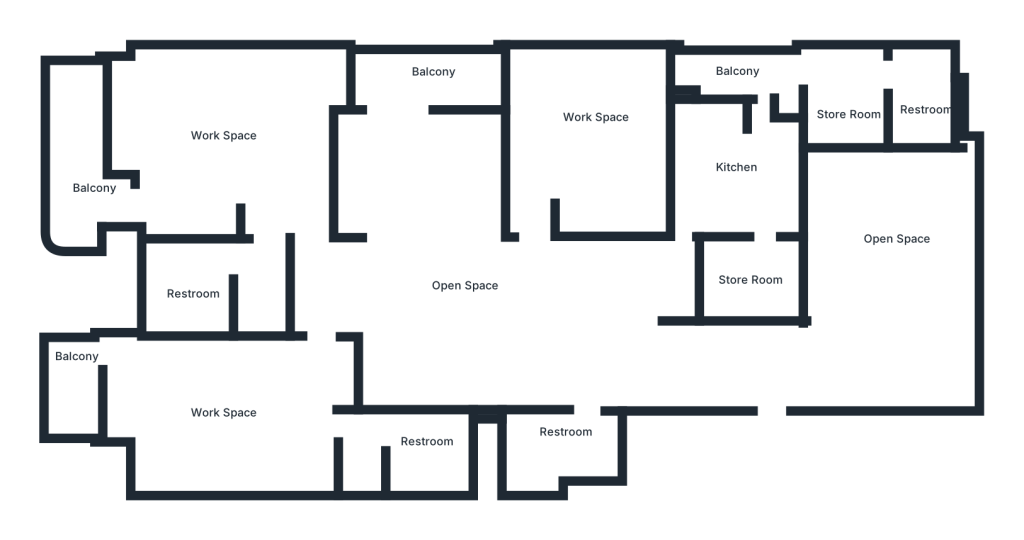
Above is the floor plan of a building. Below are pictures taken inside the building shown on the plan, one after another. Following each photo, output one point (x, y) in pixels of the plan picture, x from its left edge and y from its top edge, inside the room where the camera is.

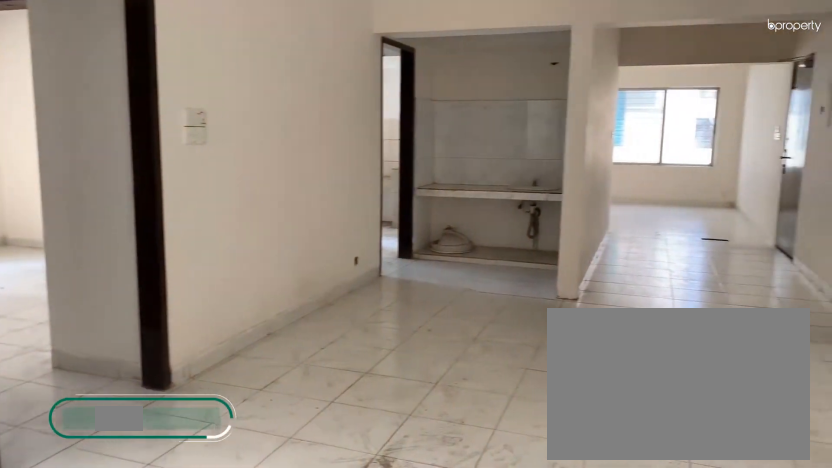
(480, 313)
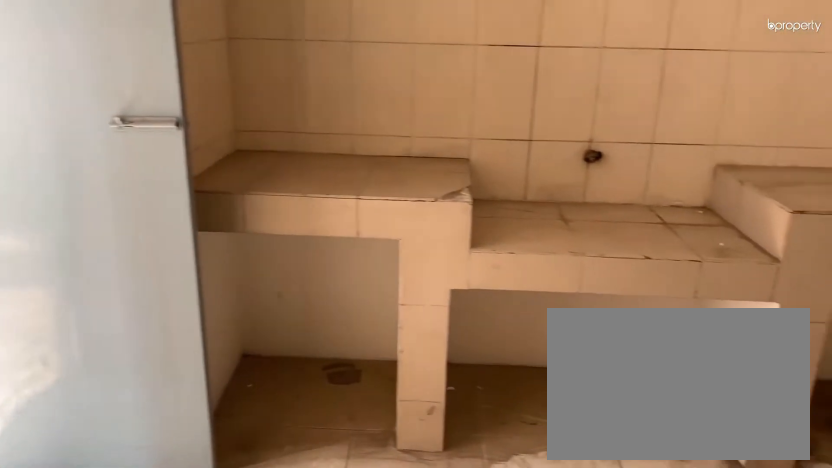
(751, 179)
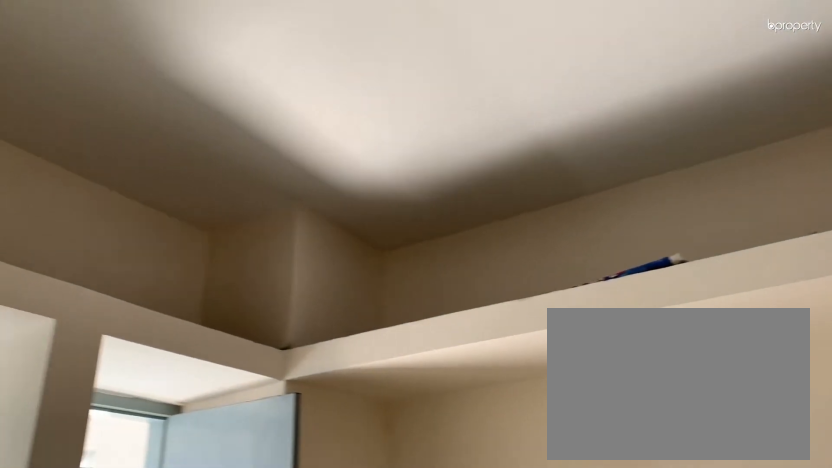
(751, 179)
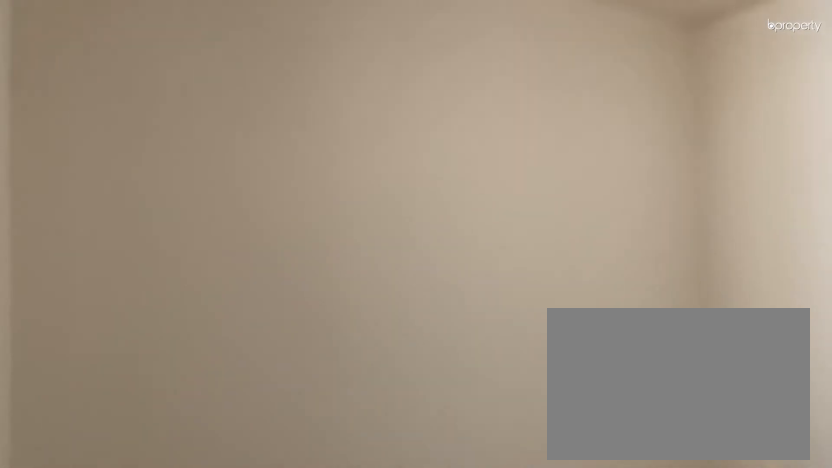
(753, 283)
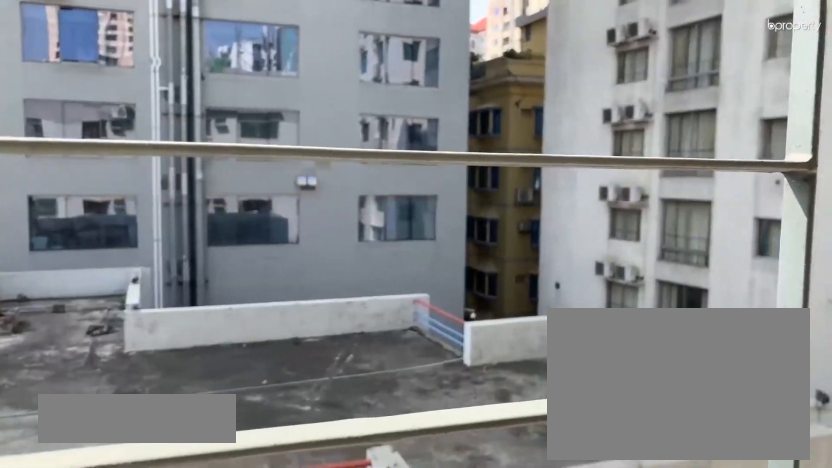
(420, 73)
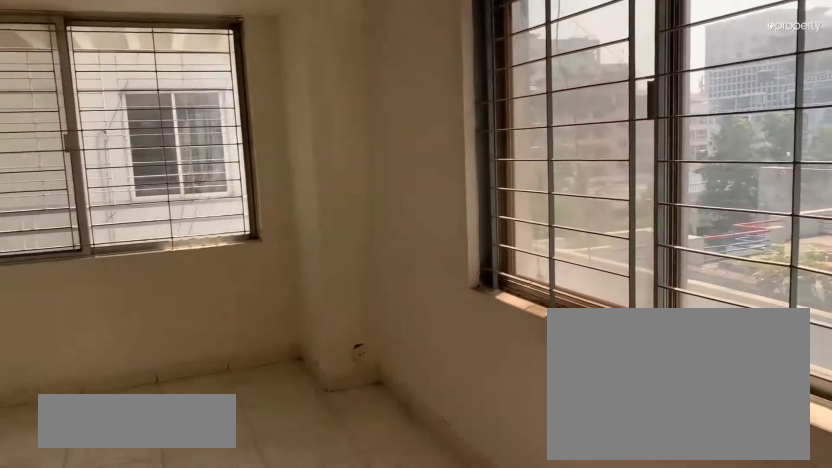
(242, 143)
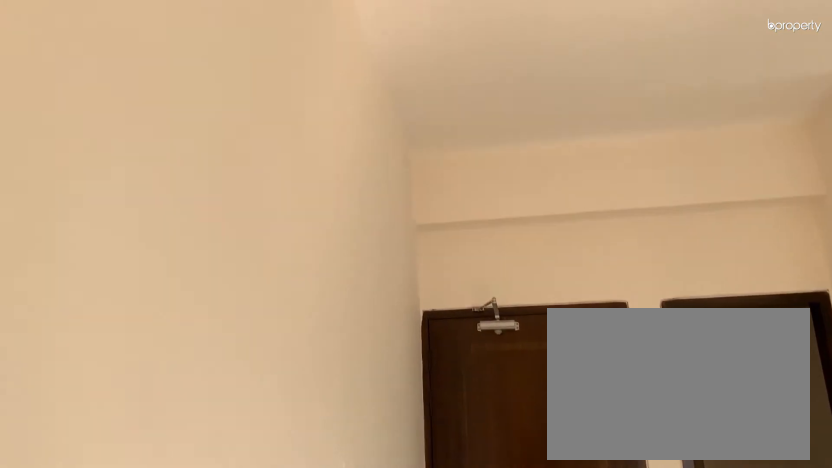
(242, 143)
